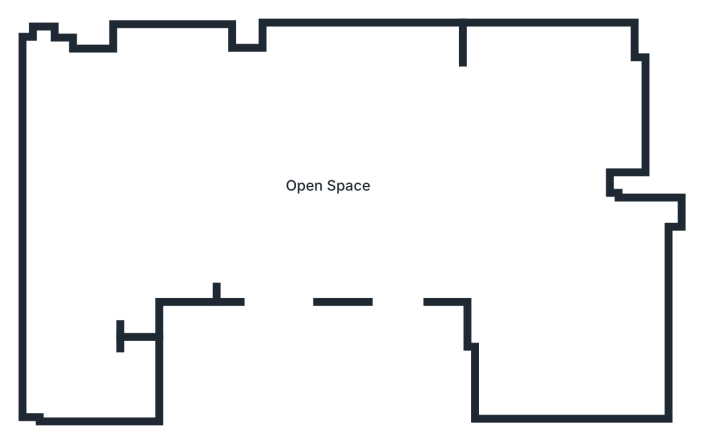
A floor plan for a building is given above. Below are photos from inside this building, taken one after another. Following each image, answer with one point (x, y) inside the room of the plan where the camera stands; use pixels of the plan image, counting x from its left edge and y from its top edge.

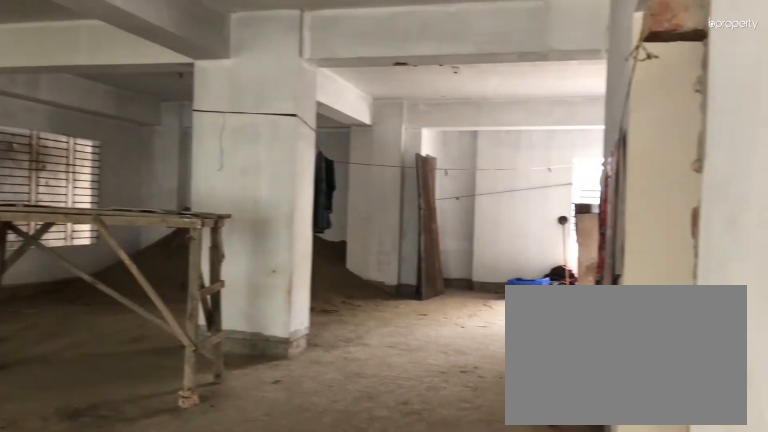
(328, 187)
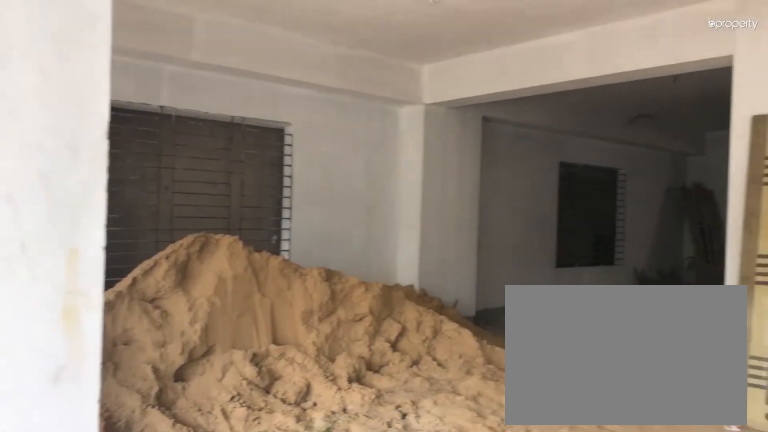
(520, 163)
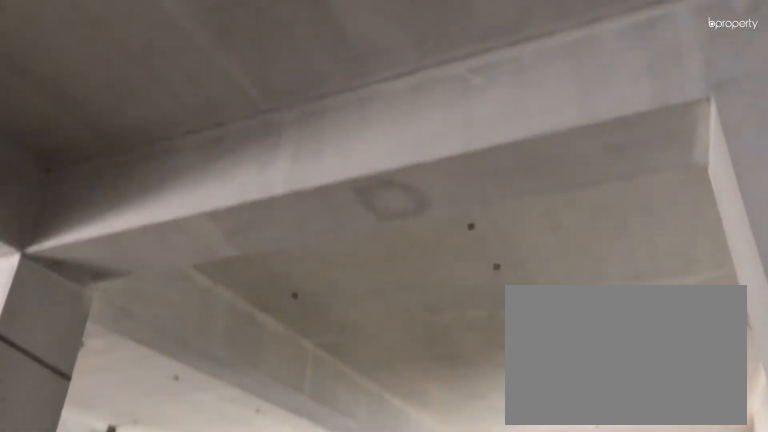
(511, 161)
